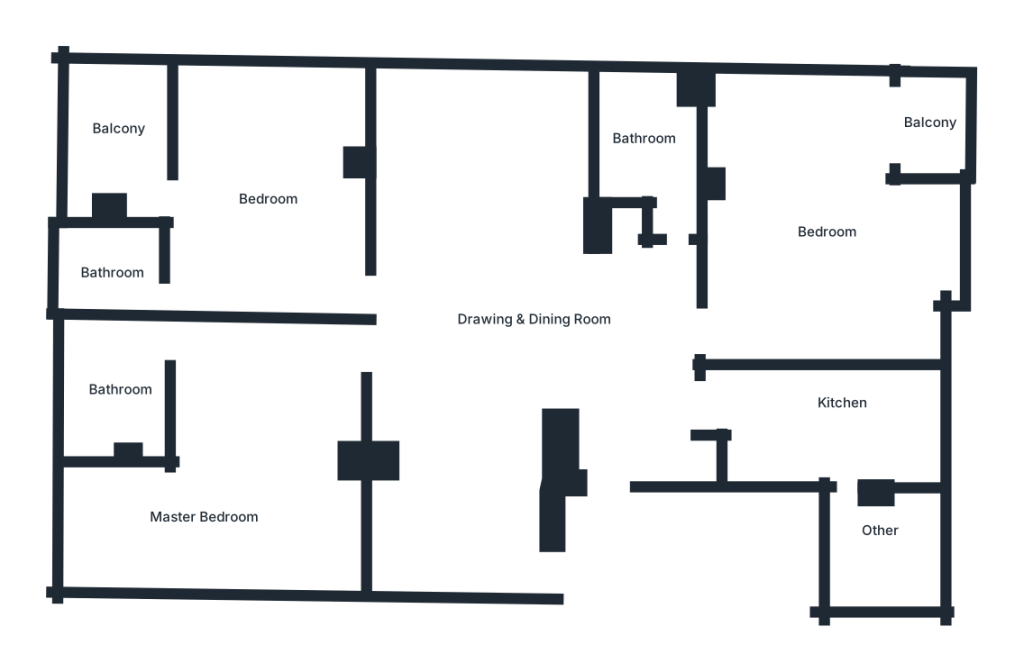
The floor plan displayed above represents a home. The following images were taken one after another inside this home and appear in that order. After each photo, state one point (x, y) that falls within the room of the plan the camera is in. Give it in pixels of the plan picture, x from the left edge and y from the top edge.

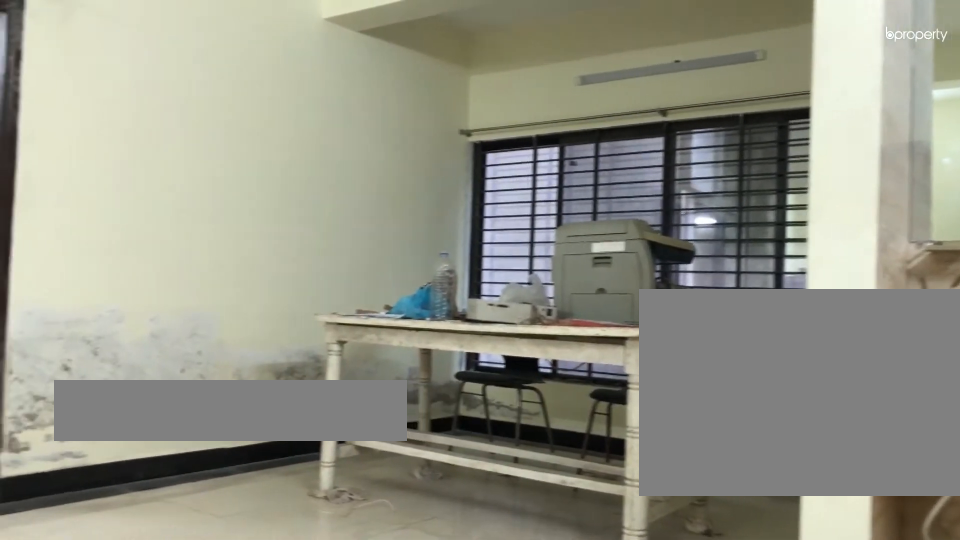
(559, 336)
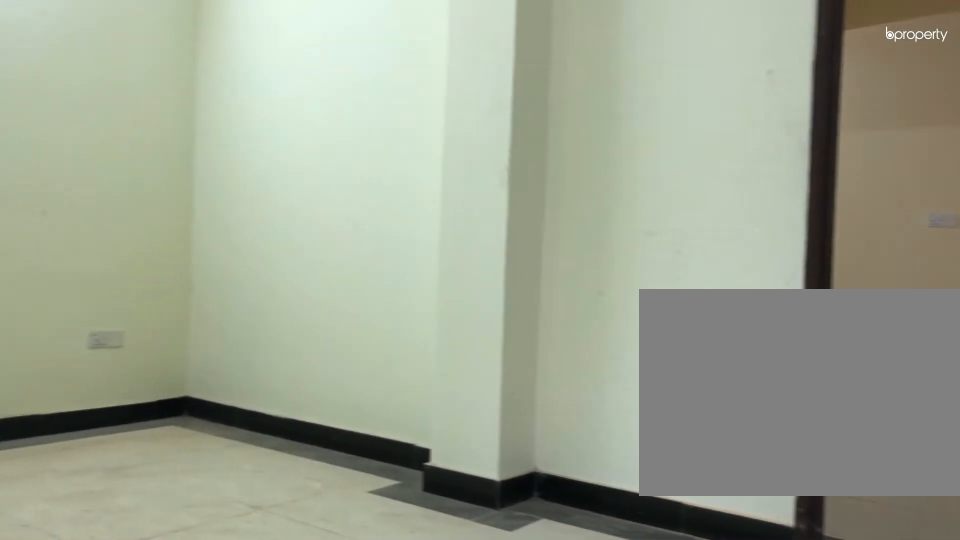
(559, 336)
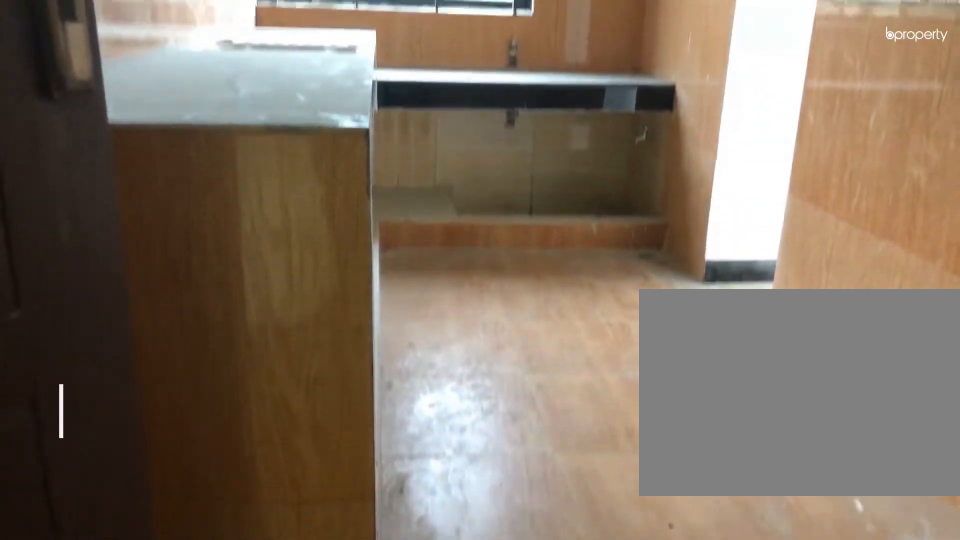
(845, 417)
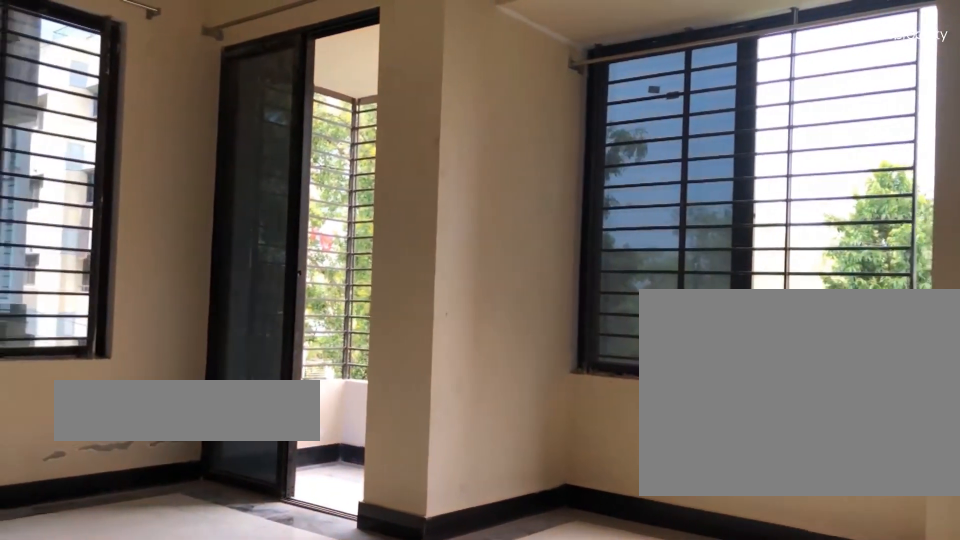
(812, 226)
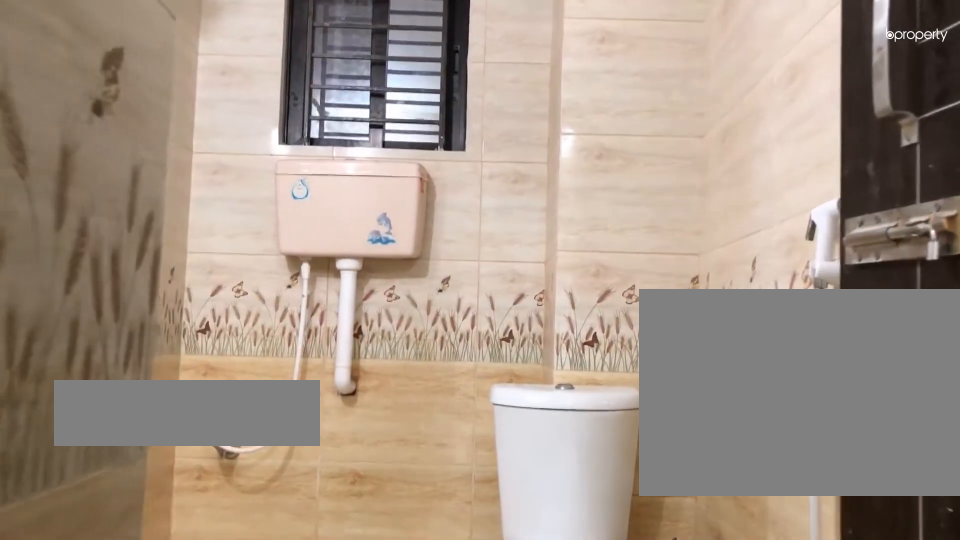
(658, 135)
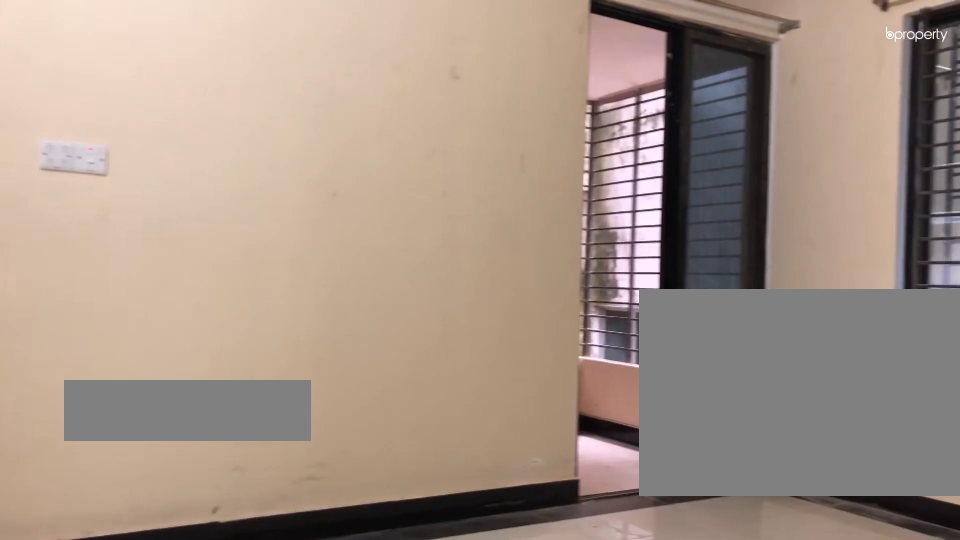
(281, 210)
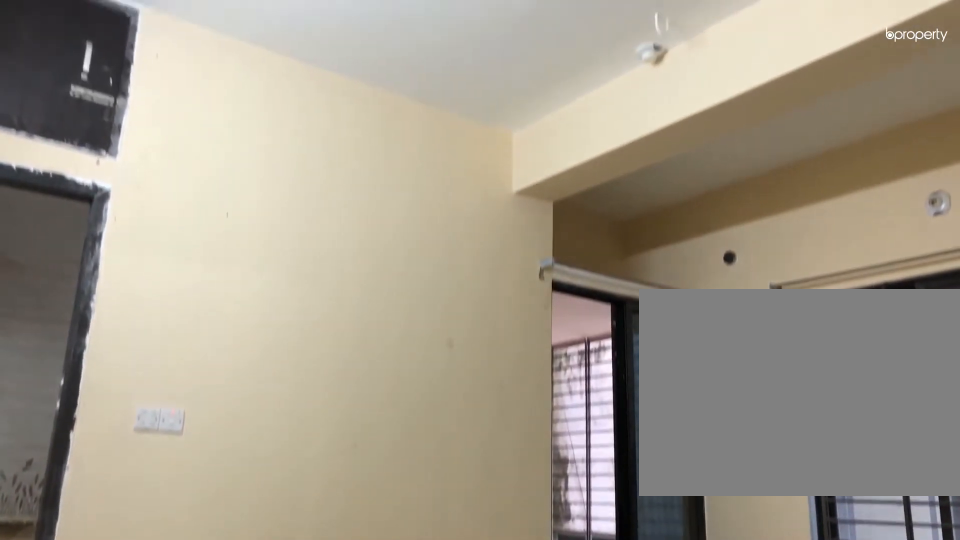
(280, 210)
